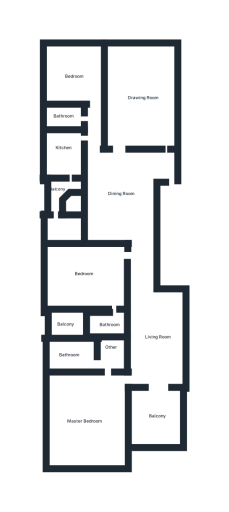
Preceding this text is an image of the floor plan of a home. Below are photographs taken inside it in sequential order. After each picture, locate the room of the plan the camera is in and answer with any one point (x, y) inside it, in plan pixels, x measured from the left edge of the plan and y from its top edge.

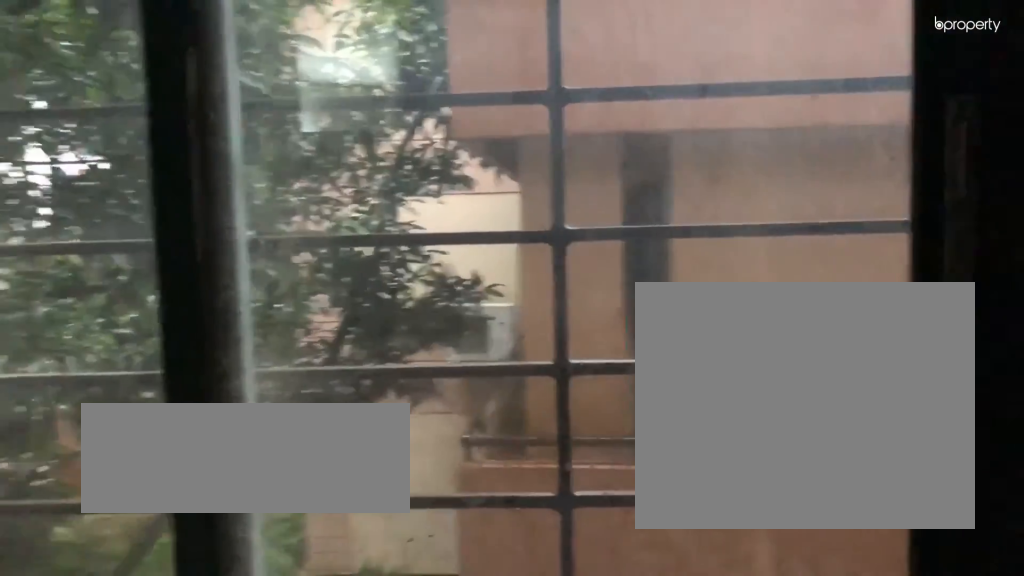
(71, 324)
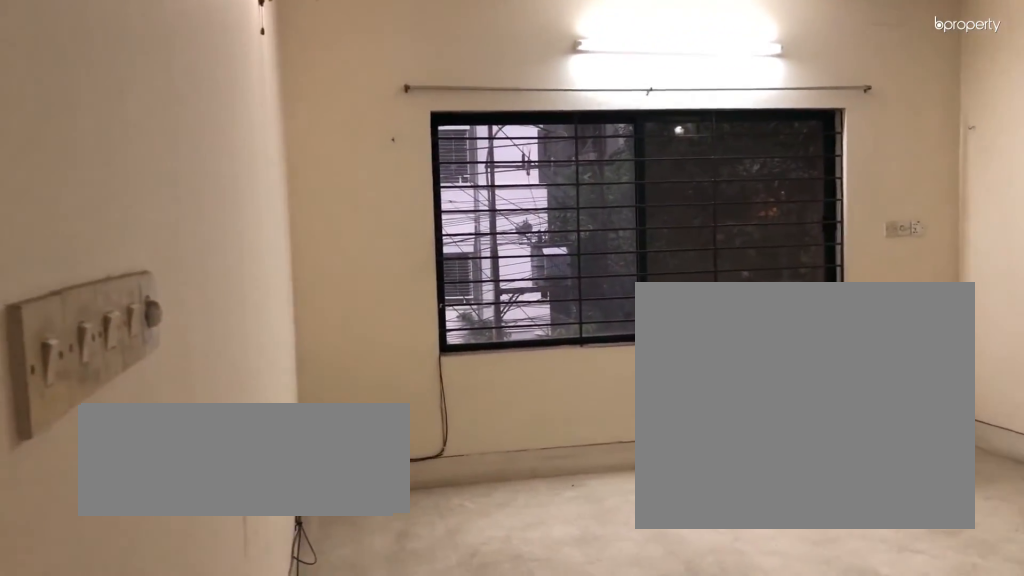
(86, 416)
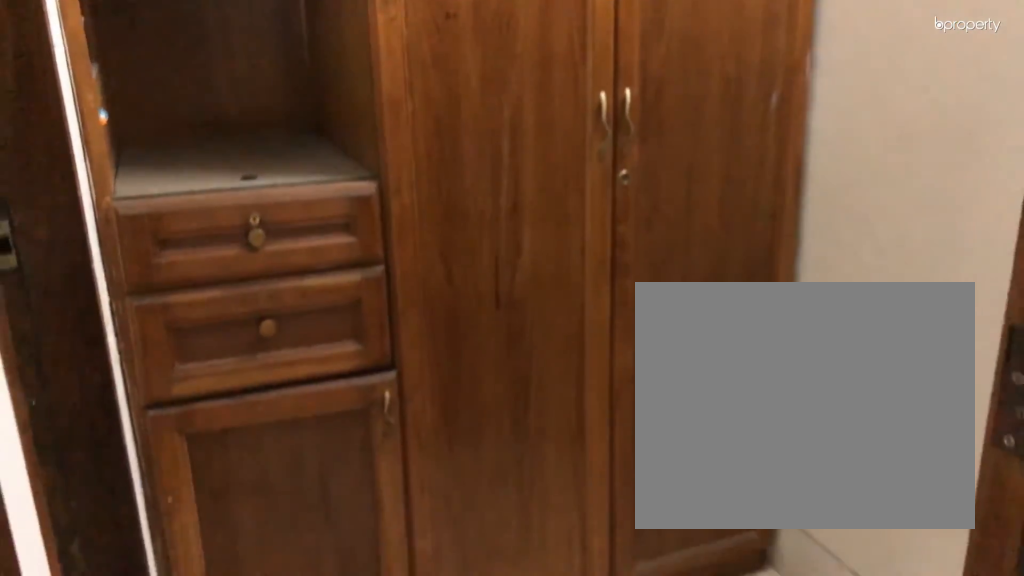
(110, 354)
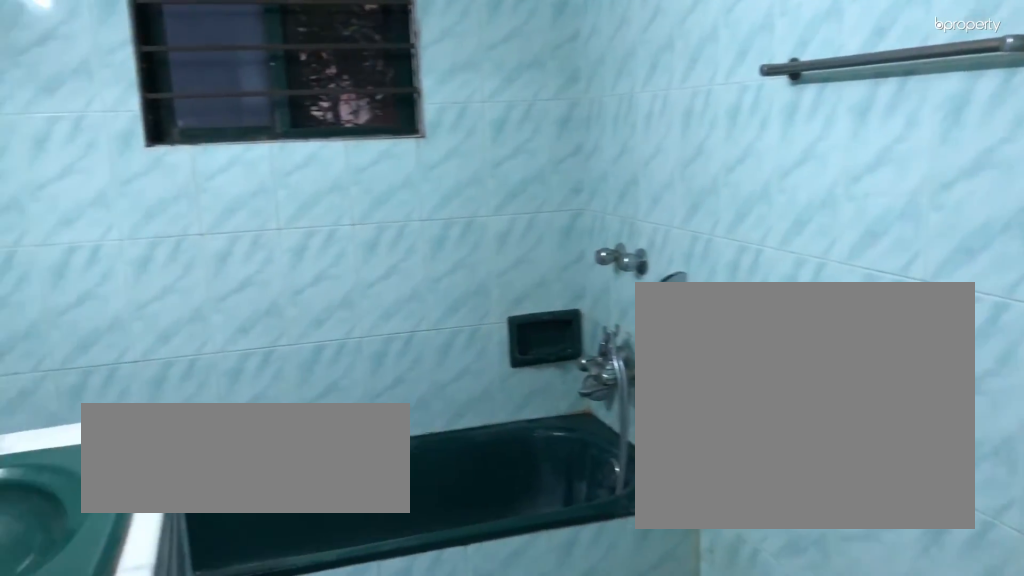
(71, 354)
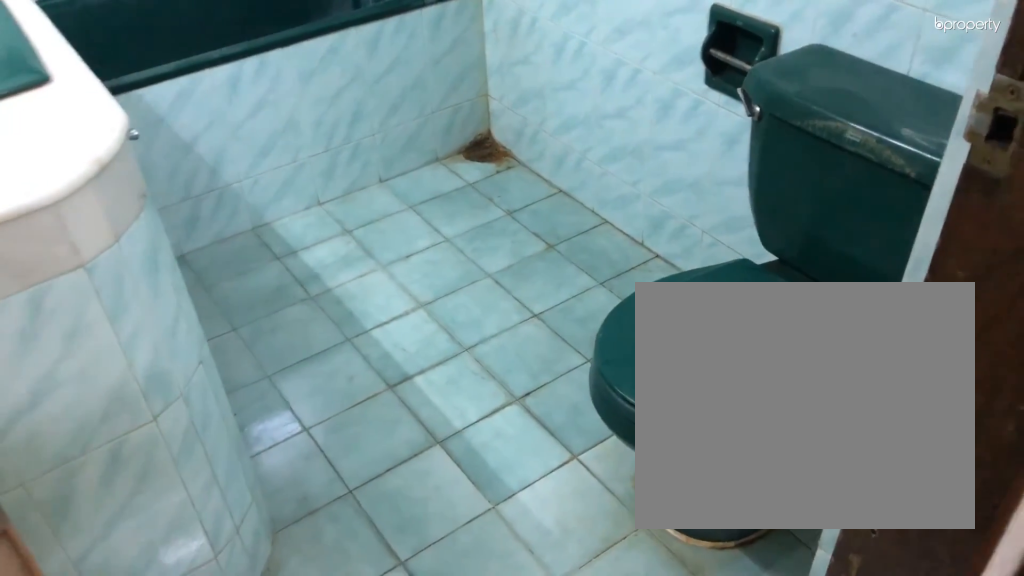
(71, 354)
